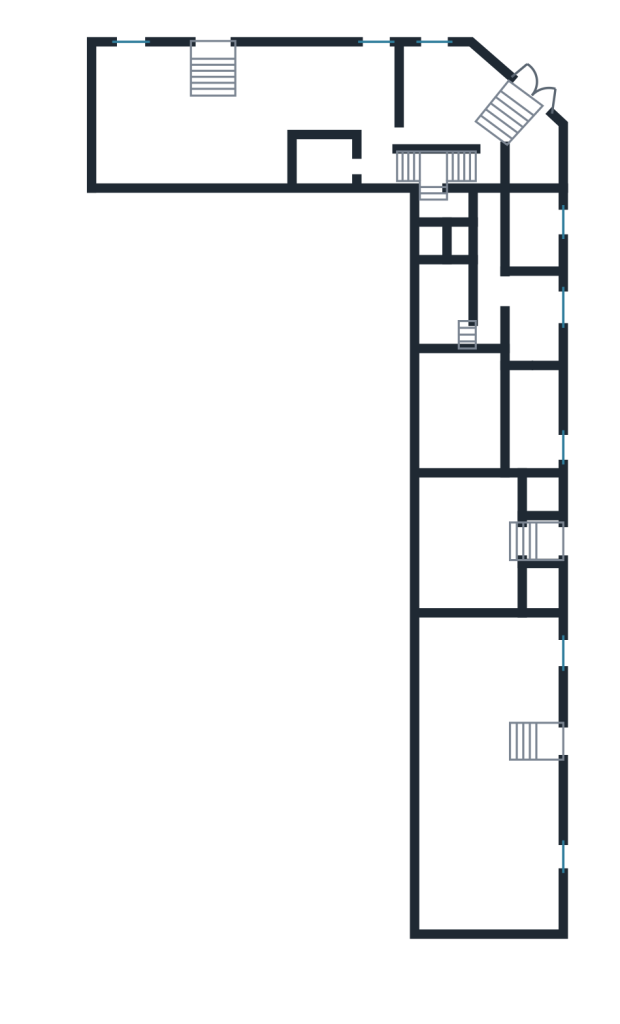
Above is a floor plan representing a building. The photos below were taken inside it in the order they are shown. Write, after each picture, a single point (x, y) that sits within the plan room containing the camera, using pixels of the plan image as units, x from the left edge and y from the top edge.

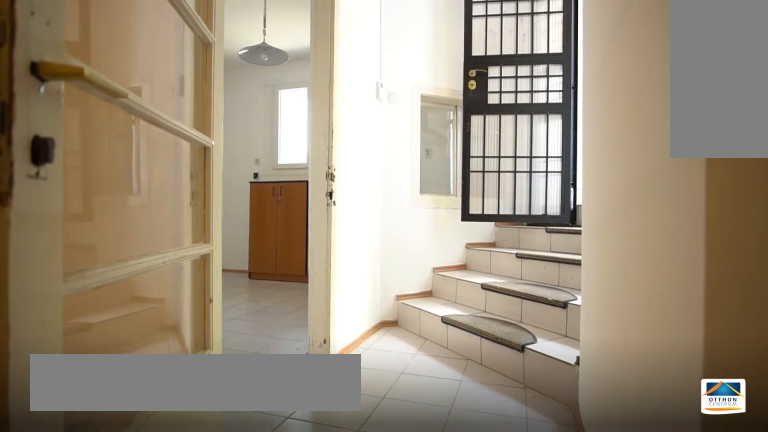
(480, 160)
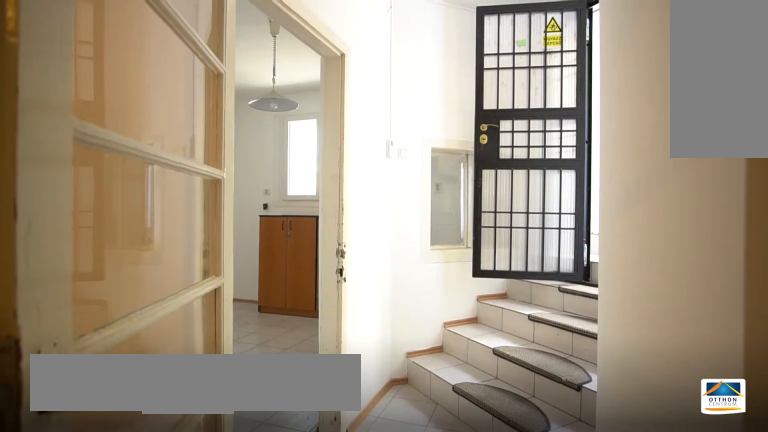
(480, 159)
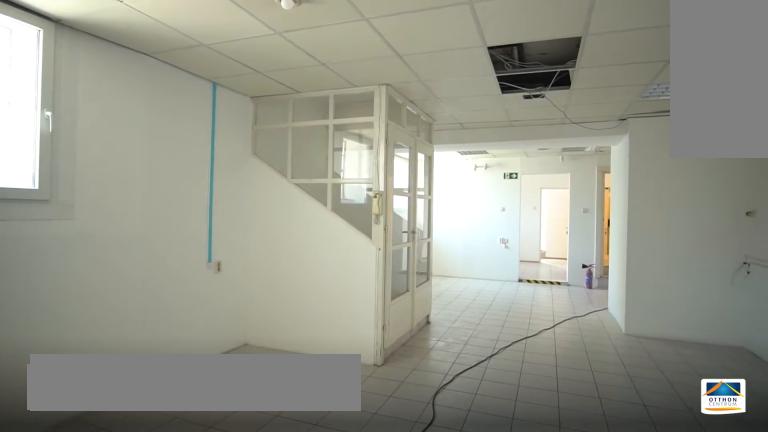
(226, 135)
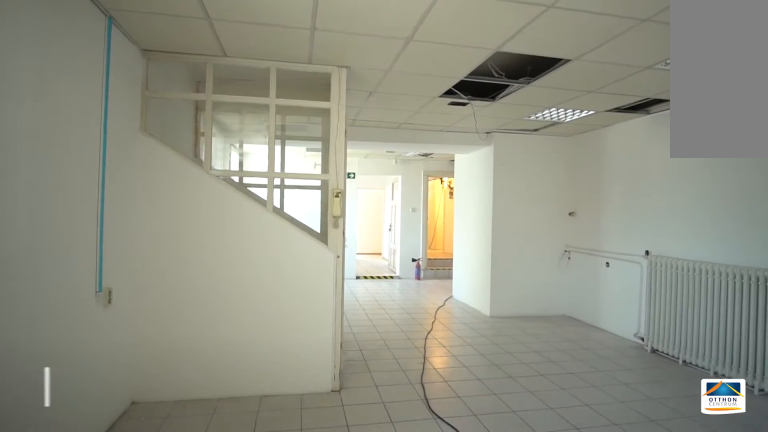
(227, 134)
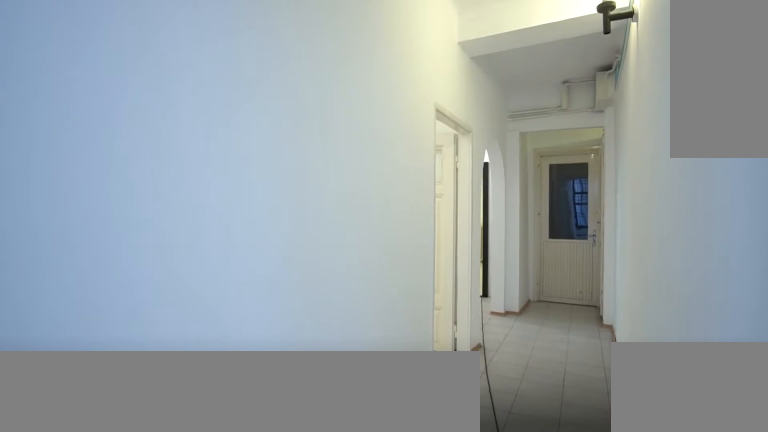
(484, 281)
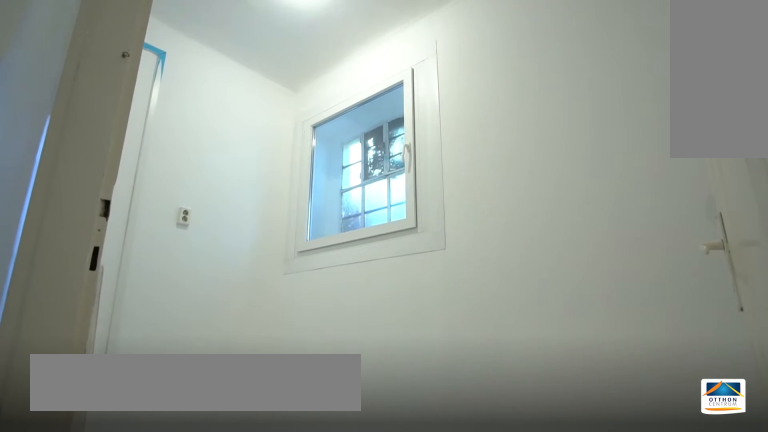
(532, 307)
